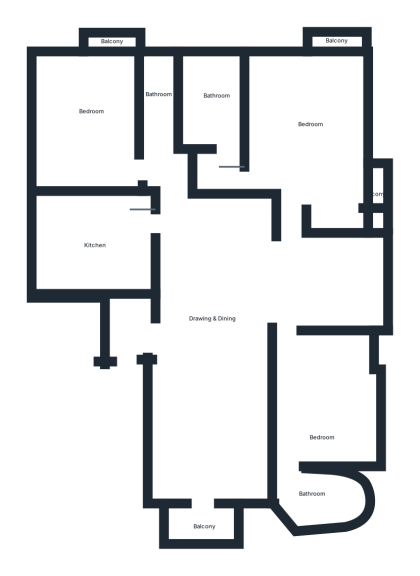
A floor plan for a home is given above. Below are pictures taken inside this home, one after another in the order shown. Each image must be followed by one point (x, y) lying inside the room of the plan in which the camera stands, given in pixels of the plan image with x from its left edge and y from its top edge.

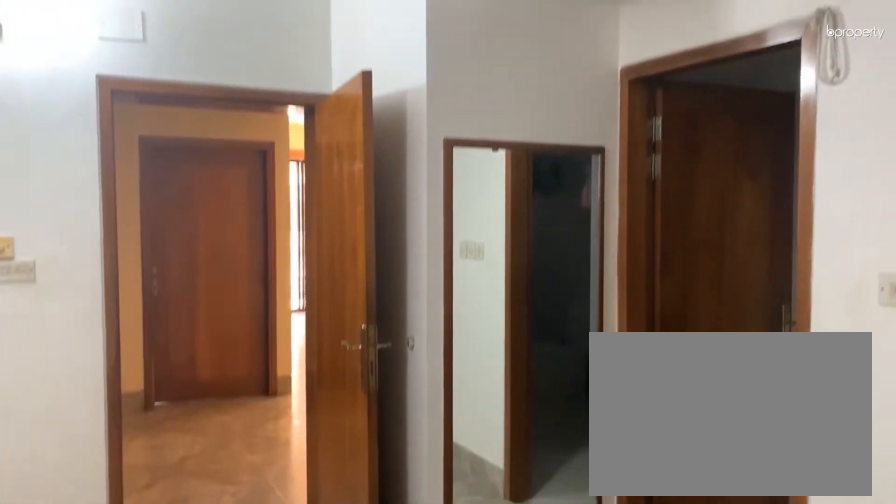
(311, 125)
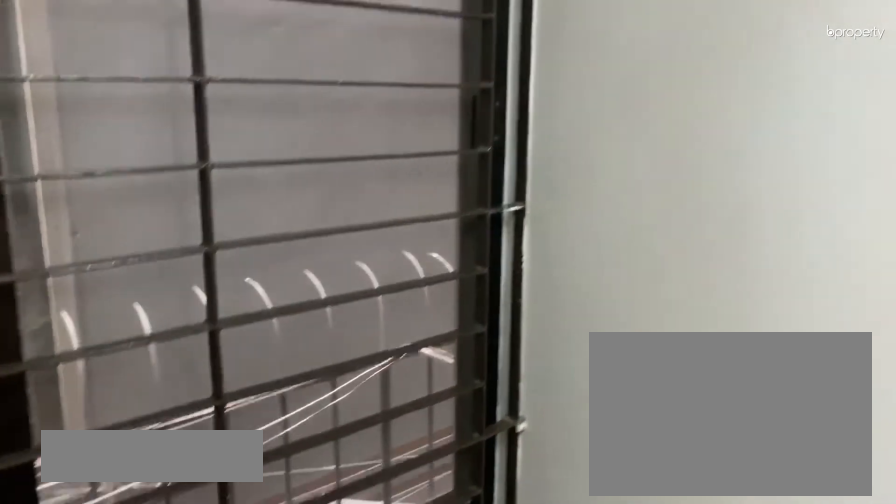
(381, 194)
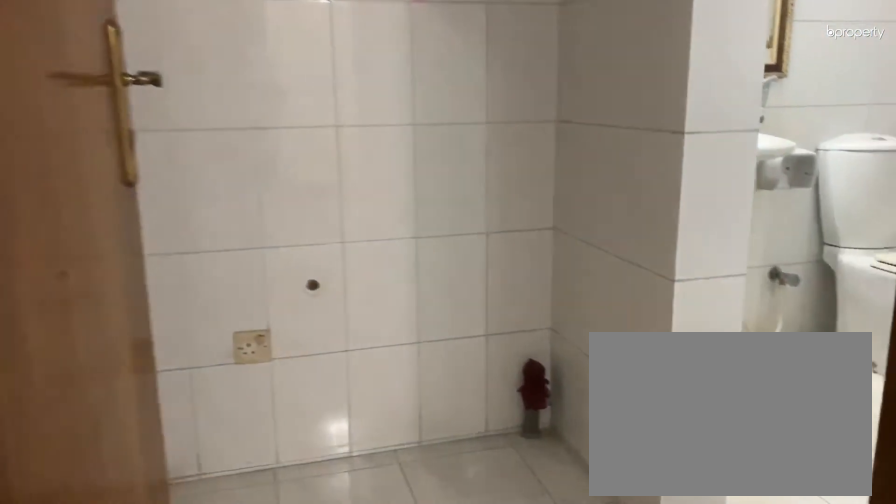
(214, 101)
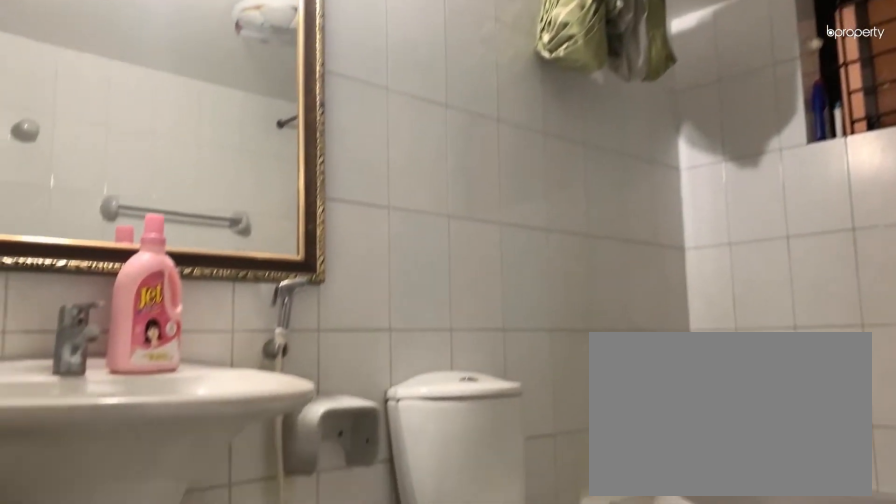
(214, 101)
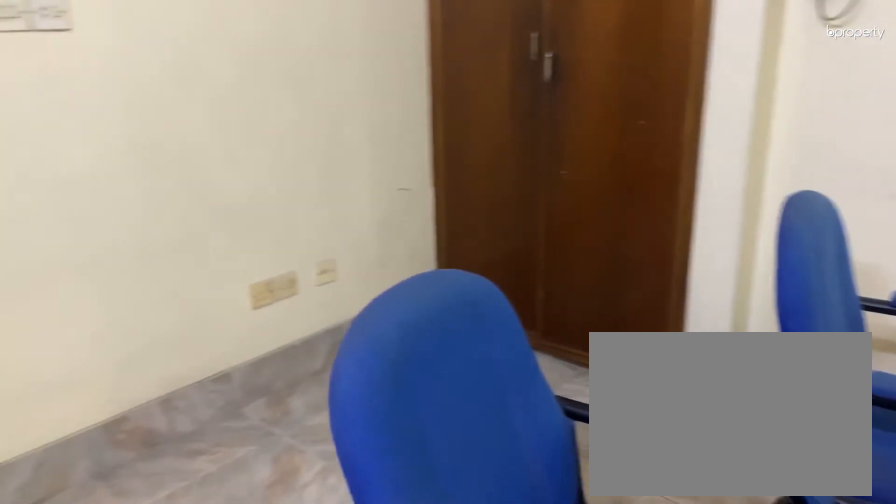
(323, 409)
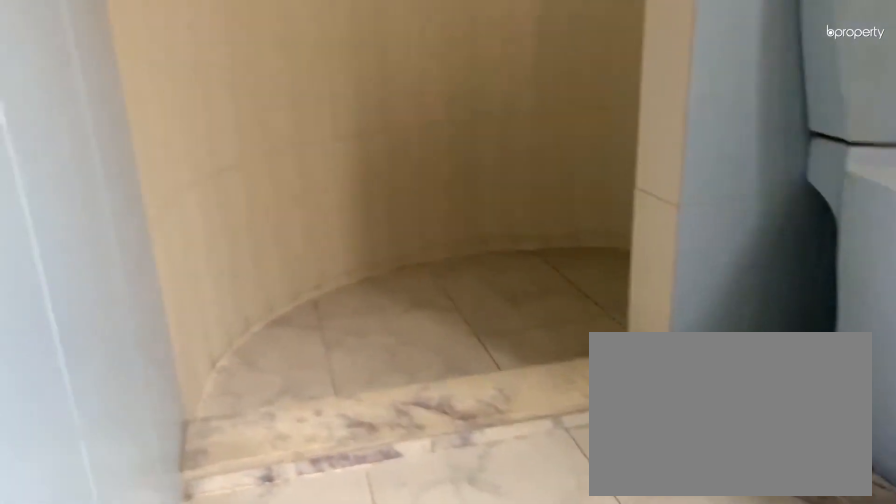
(323, 499)
